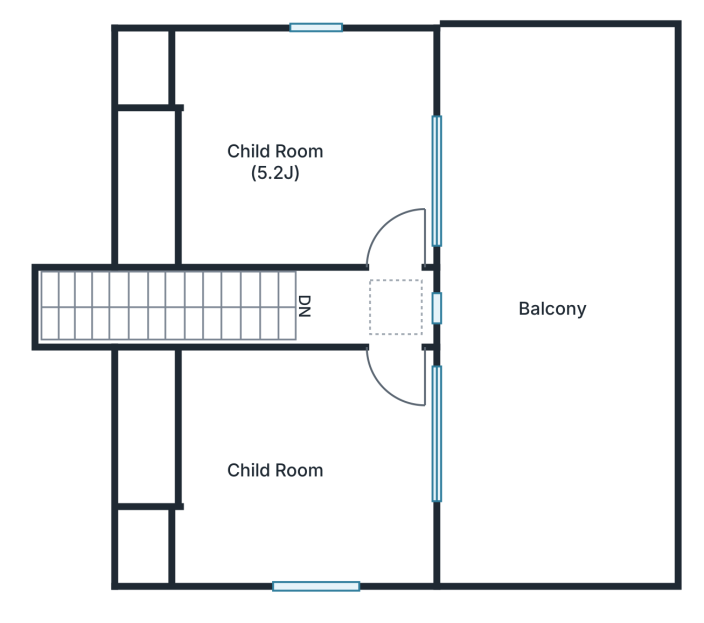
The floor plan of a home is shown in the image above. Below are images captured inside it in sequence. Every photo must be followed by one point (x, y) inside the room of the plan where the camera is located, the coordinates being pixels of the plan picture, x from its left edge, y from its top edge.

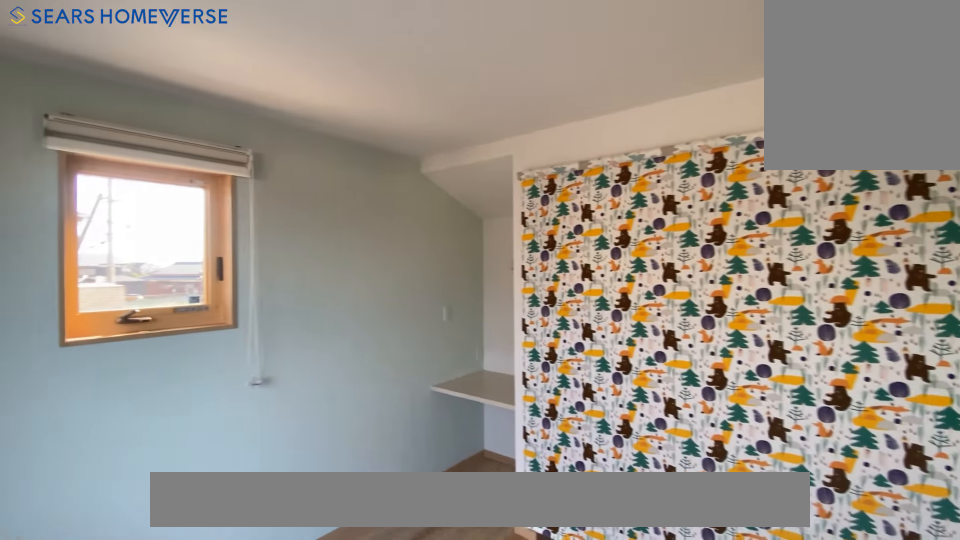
(307, 449)
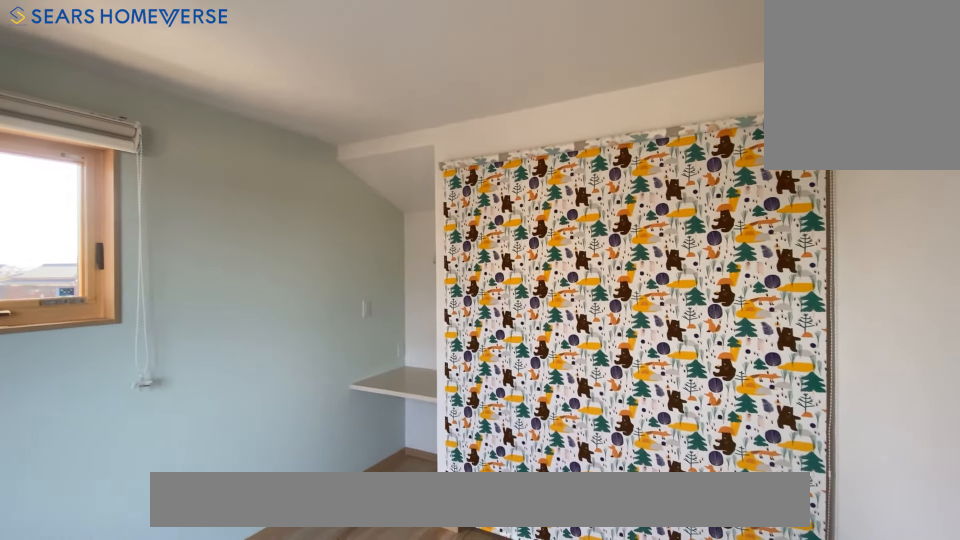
(301, 449)
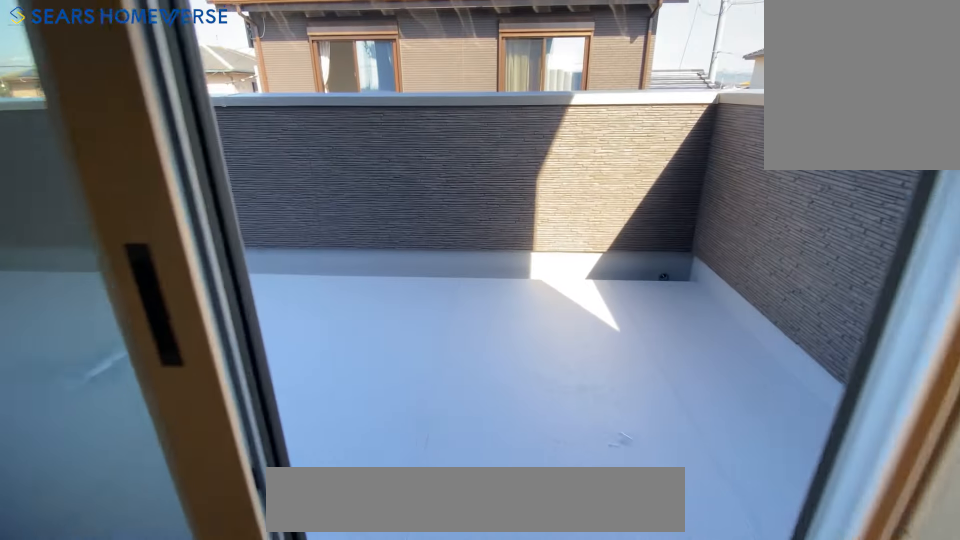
(553, 310)
